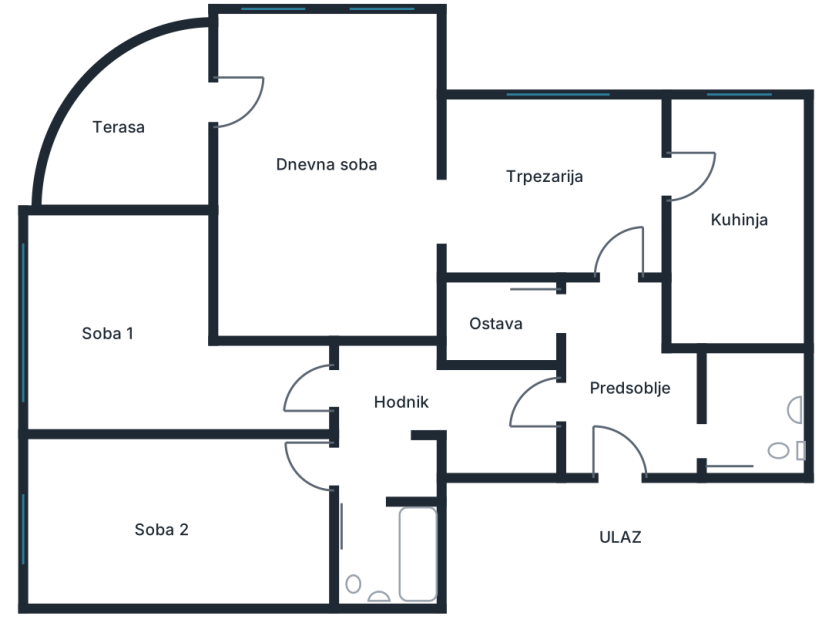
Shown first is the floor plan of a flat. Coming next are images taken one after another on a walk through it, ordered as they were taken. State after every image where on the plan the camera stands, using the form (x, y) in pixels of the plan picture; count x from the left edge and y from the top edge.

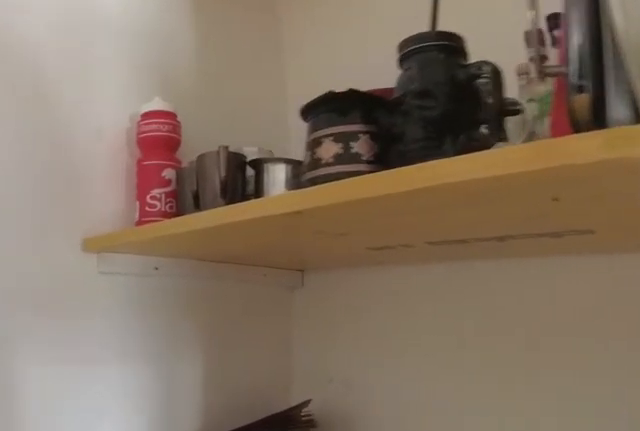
(732, 264)
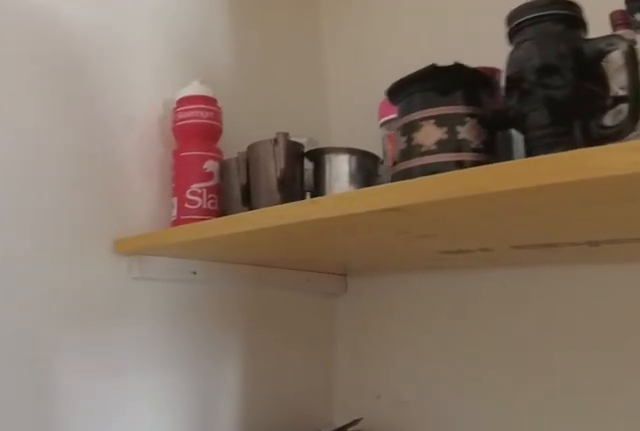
(732, 272)
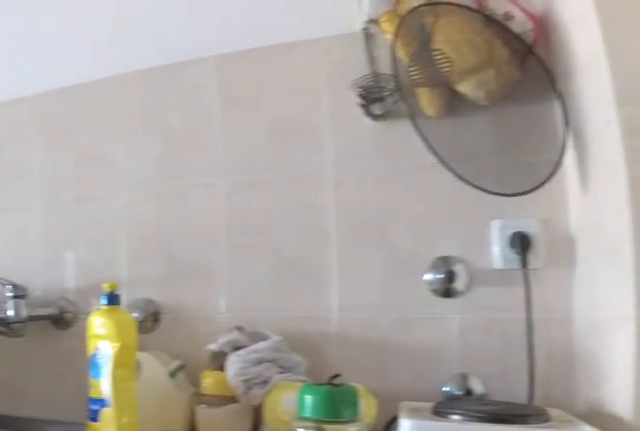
(711, 338)
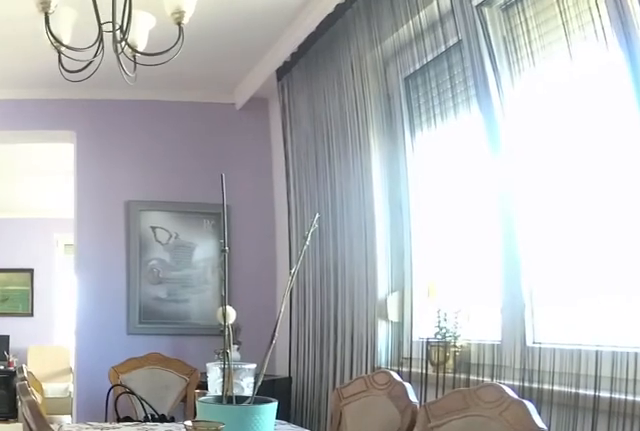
(685, 178)
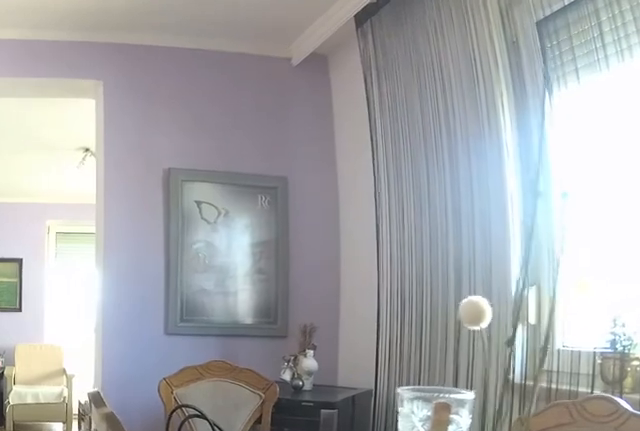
(617, 224)
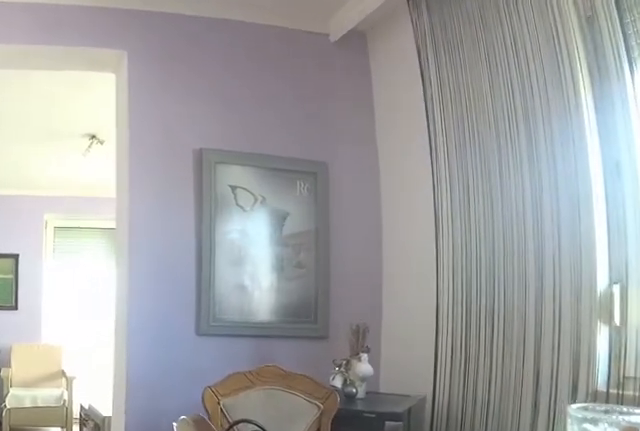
(598, 232)
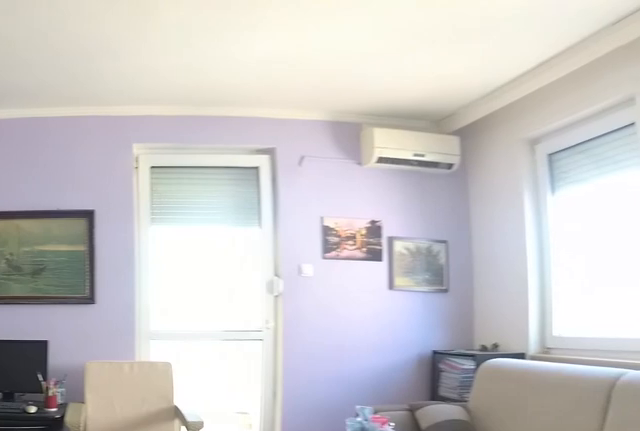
(459, 229)
